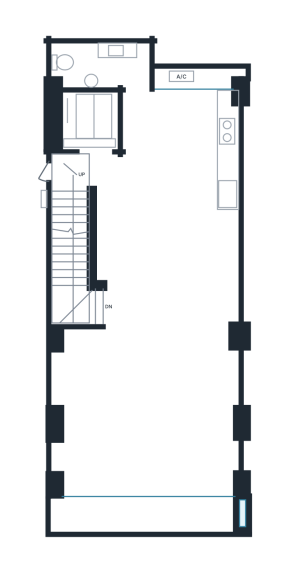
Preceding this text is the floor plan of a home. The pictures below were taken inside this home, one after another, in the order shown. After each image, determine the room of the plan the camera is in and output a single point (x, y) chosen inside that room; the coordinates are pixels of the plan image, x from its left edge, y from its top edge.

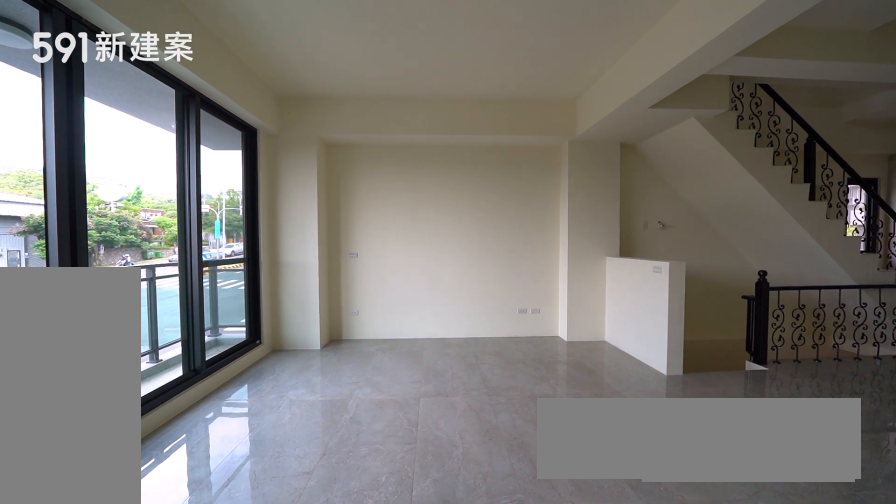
(145, 411)
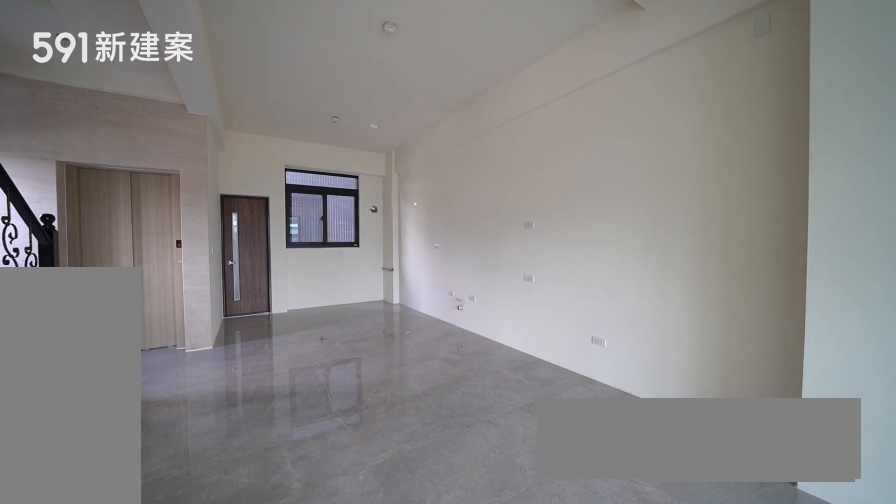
(192, 293)
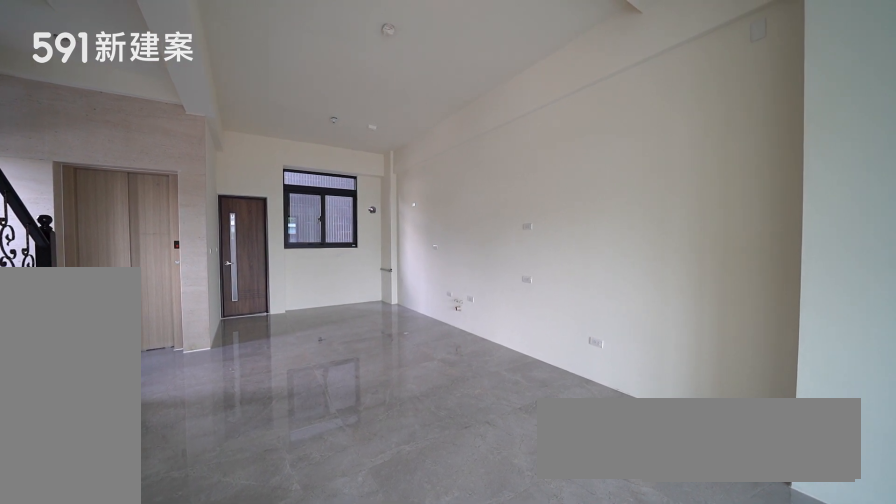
(192, 293)
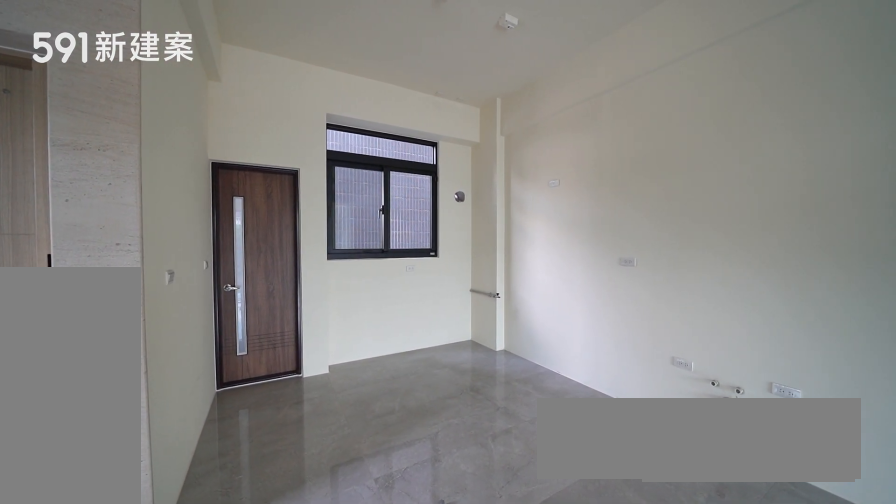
(200, 154)
